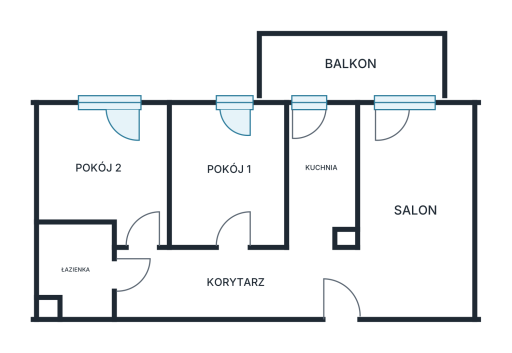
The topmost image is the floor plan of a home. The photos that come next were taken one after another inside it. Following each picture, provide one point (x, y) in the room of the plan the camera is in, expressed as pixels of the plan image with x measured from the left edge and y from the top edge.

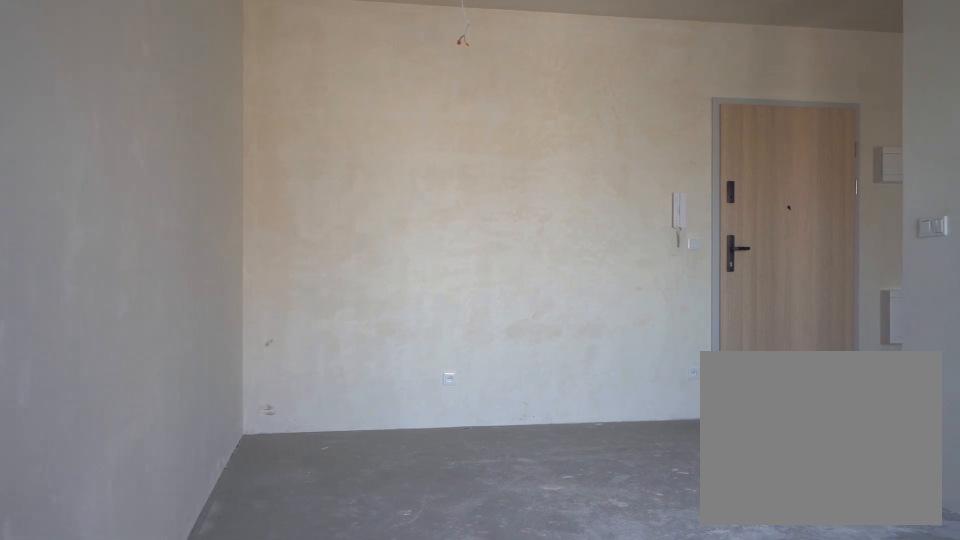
(420, 200)
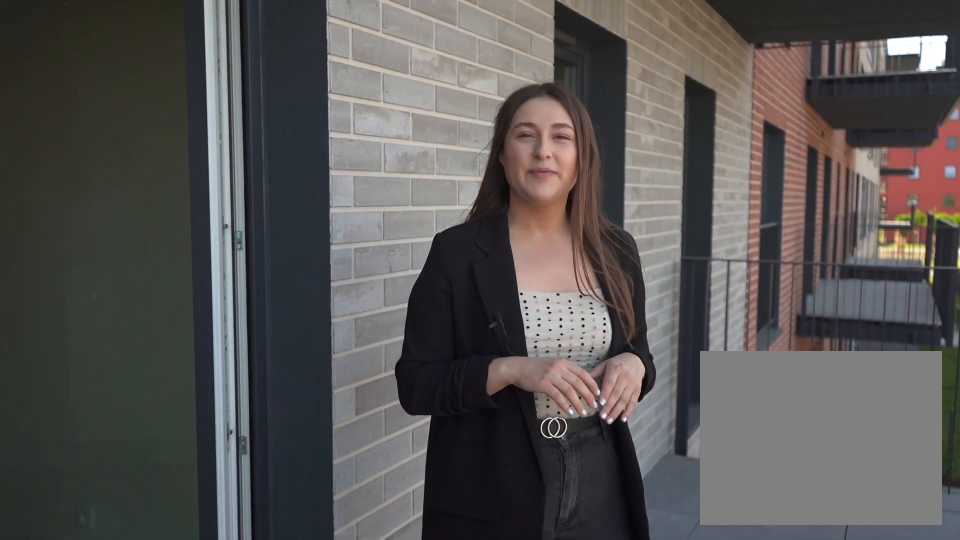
(352, 66)
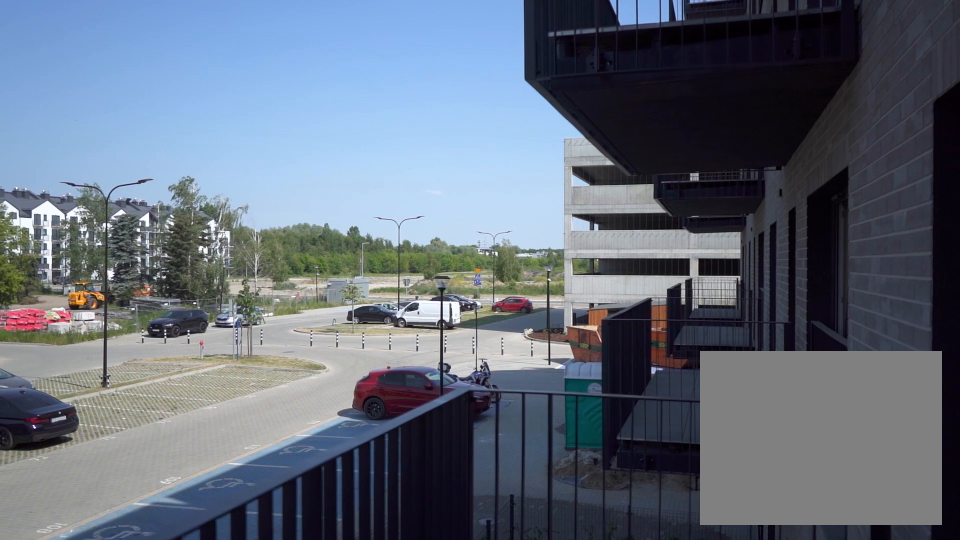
(351, 65)
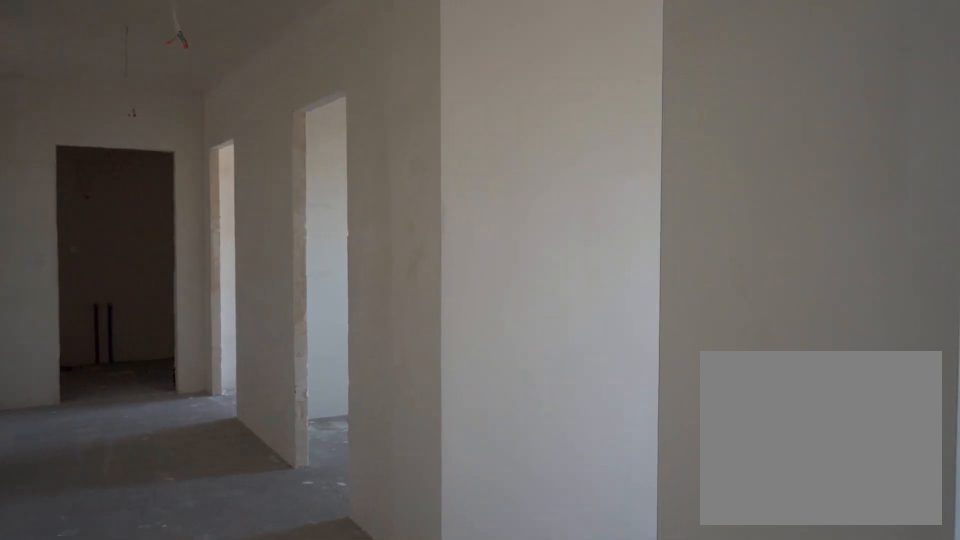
(238, 282)
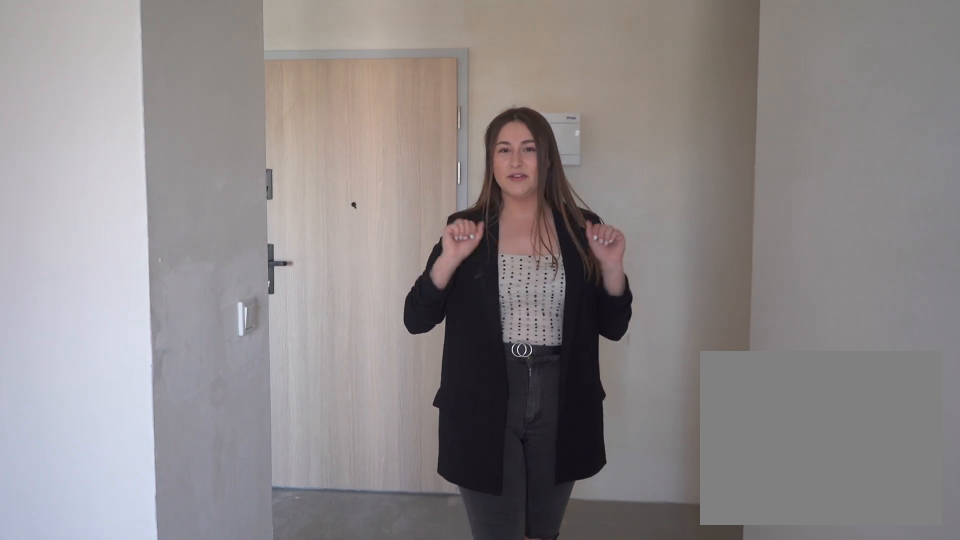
(321, 176)
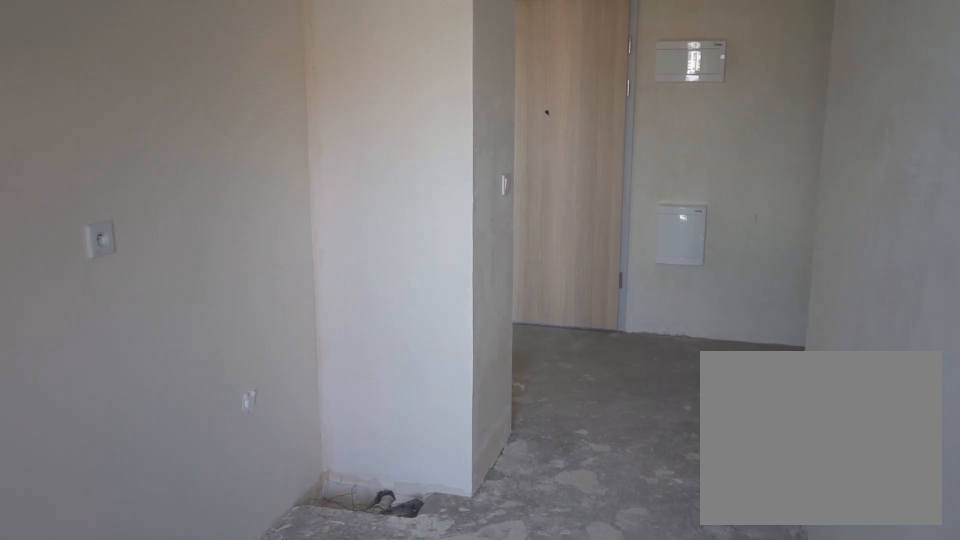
(320, 176)
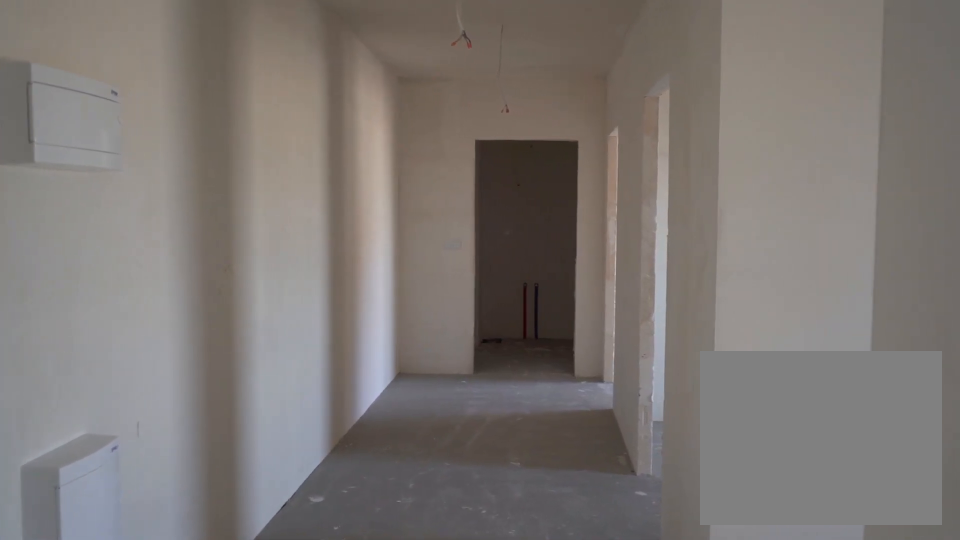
(239, 283)
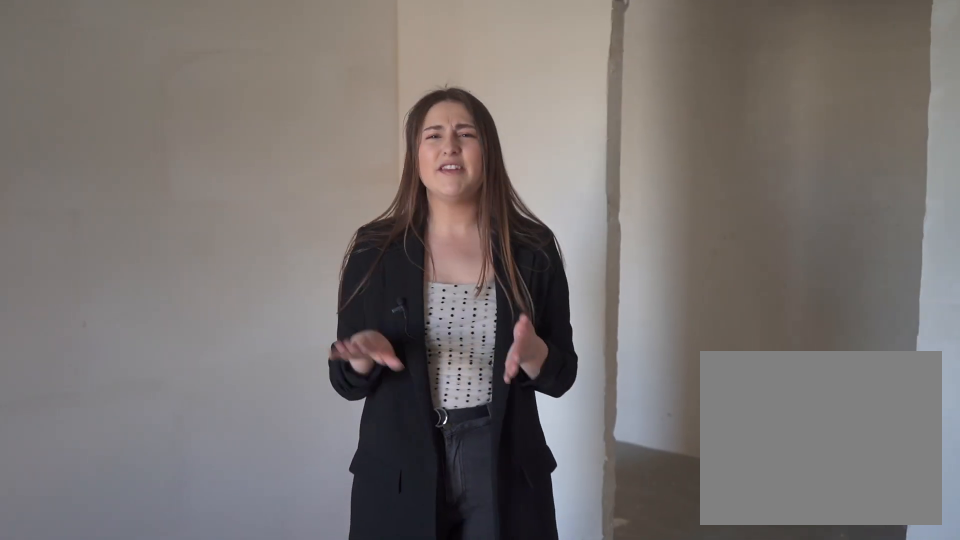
(227, 178)
